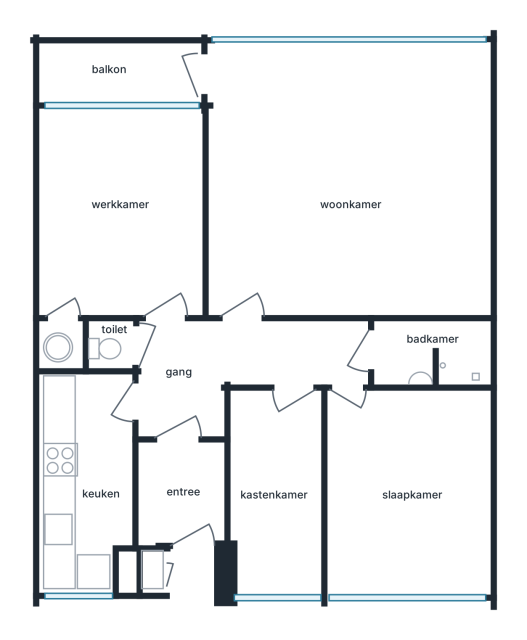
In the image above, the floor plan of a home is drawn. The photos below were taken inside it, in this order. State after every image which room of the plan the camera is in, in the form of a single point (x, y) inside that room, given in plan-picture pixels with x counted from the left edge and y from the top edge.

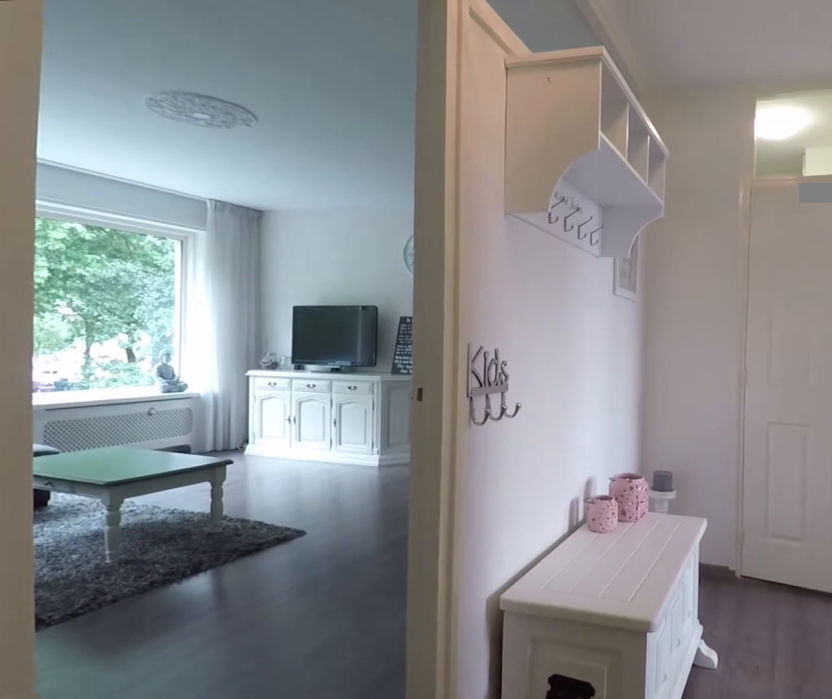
(237, 365)
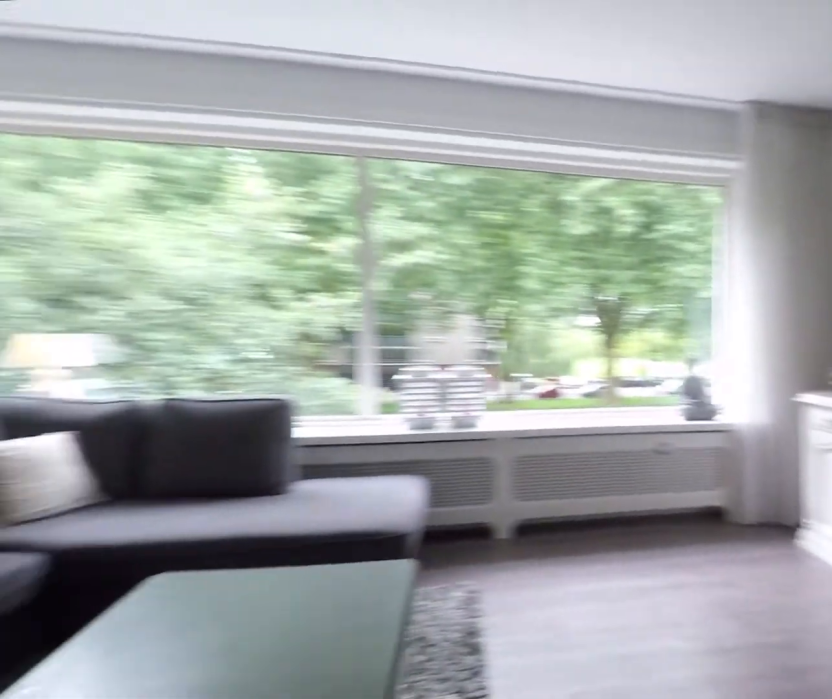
(348, 181)
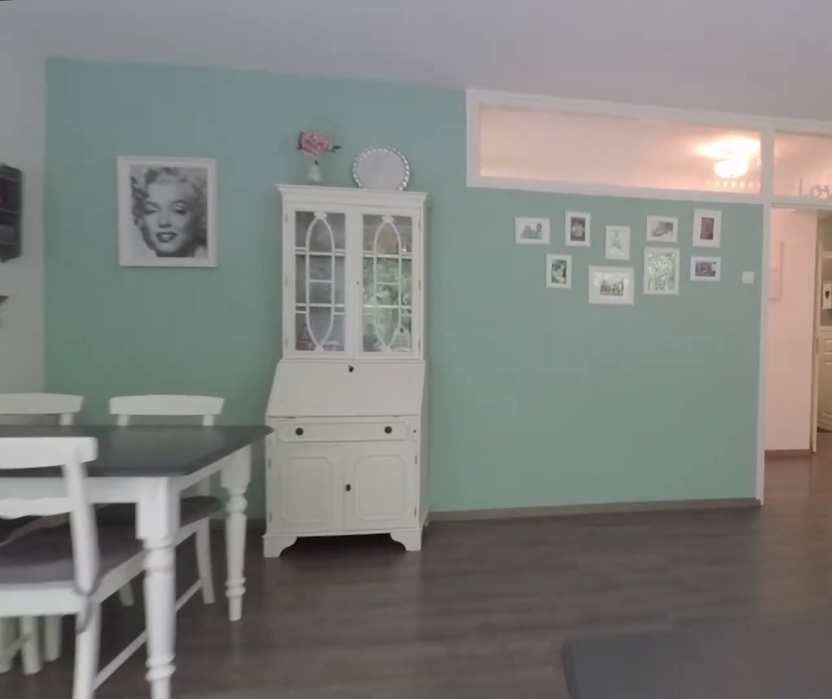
(348, 181)
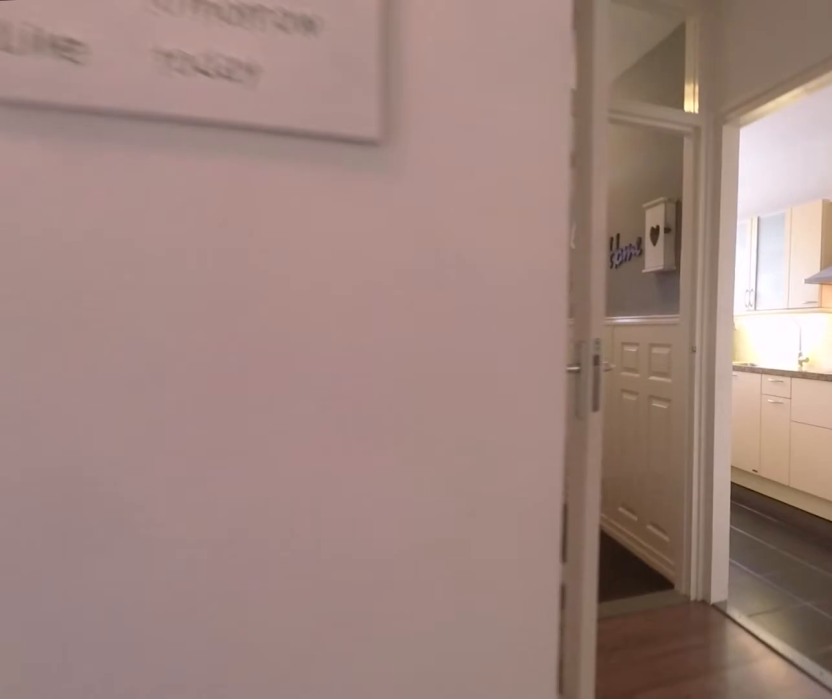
(237, 365)
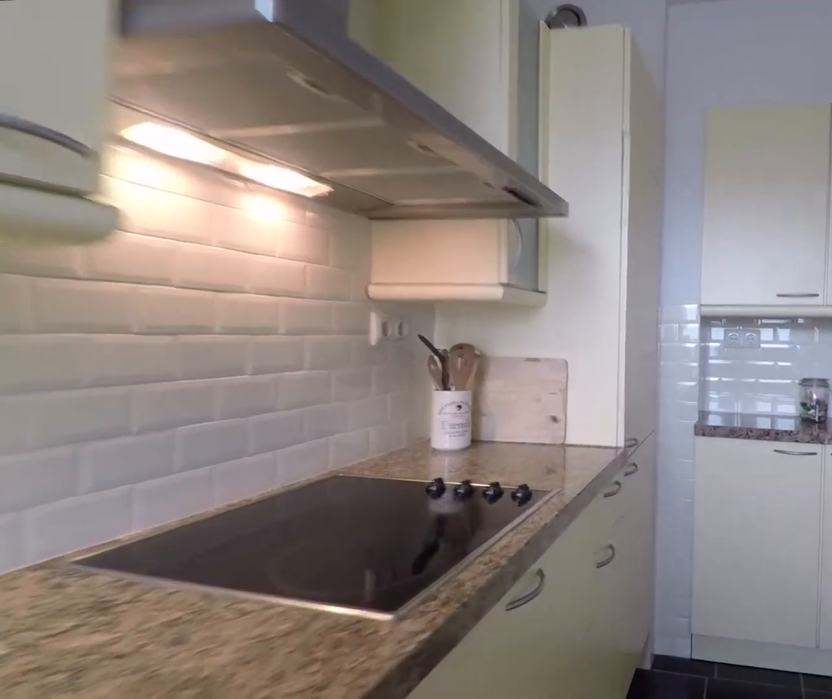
(85, 479)
